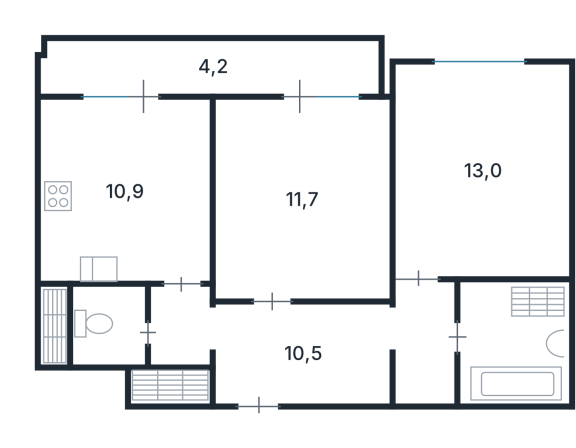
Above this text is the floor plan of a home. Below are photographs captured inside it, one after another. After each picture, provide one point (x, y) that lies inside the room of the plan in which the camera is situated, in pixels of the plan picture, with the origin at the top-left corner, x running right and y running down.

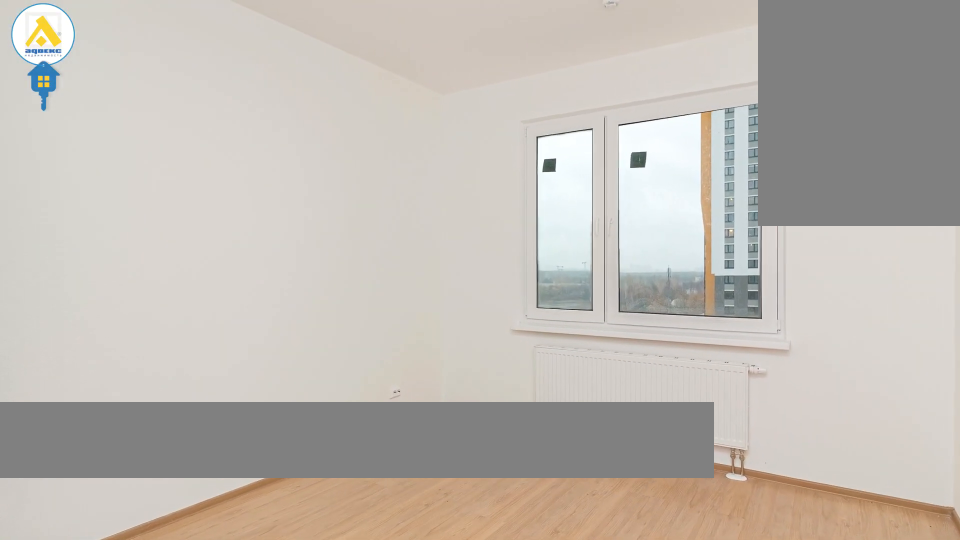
(484, 176)
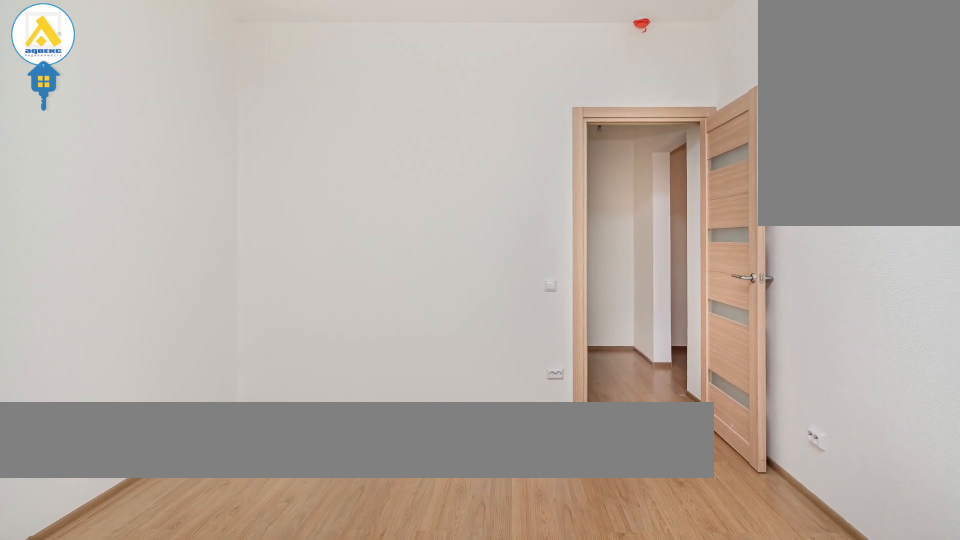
(484, 176)
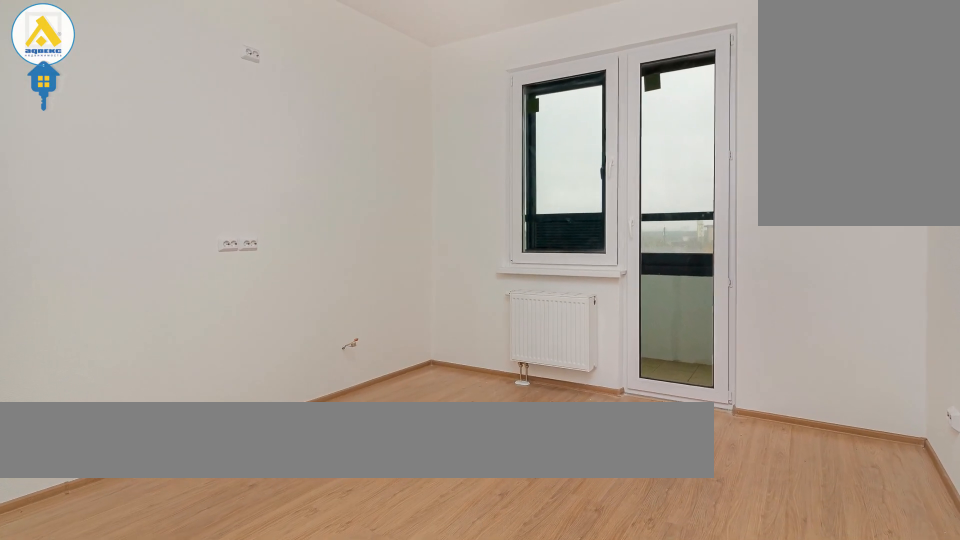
(121, 203)
